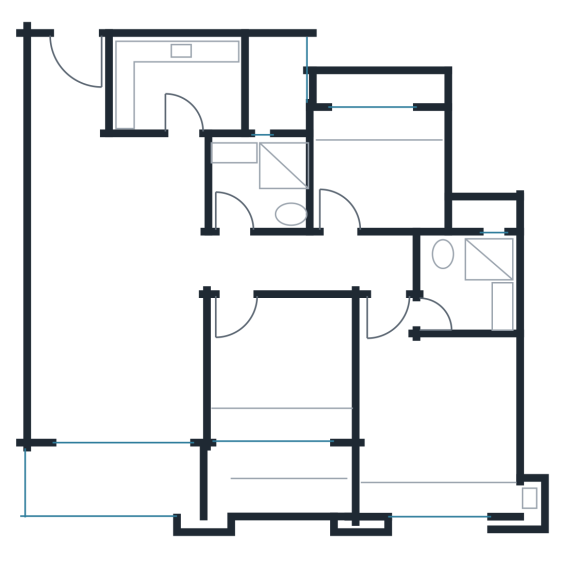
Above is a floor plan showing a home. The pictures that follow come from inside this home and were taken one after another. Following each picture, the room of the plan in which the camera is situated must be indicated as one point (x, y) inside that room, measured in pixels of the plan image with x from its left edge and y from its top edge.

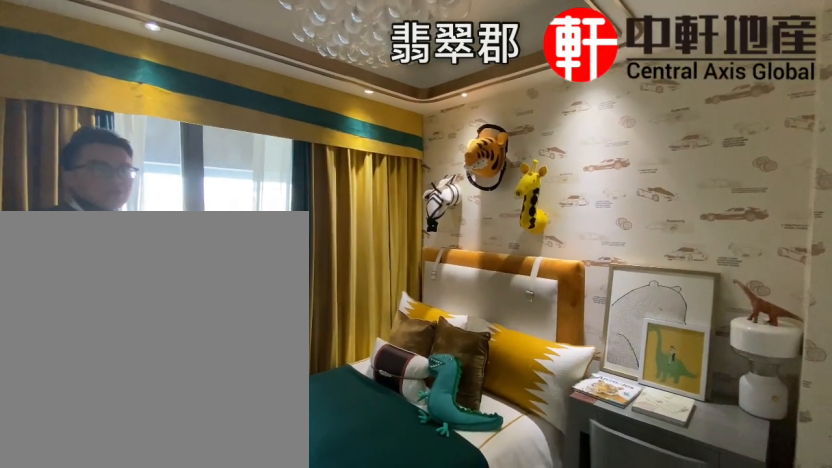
(372, 184)
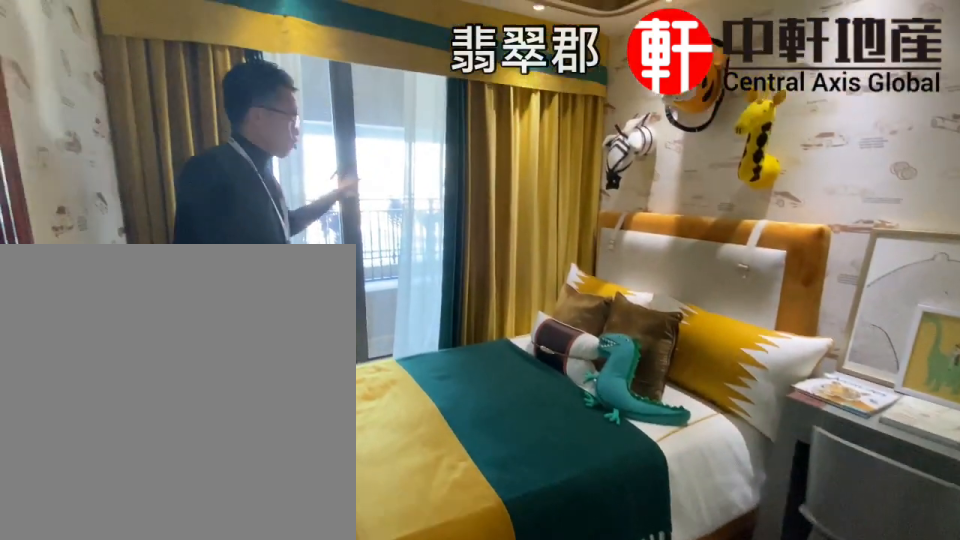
(372, 184)
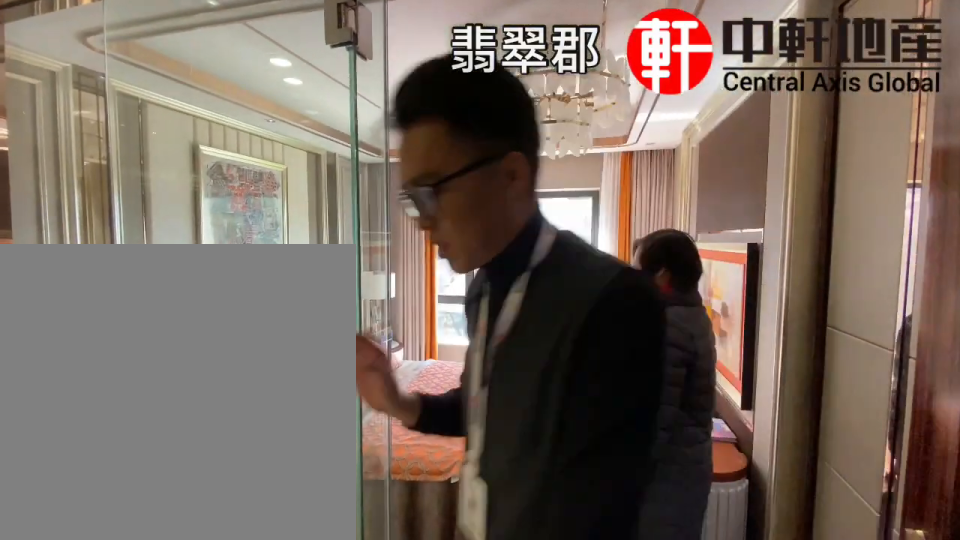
(450, 465)
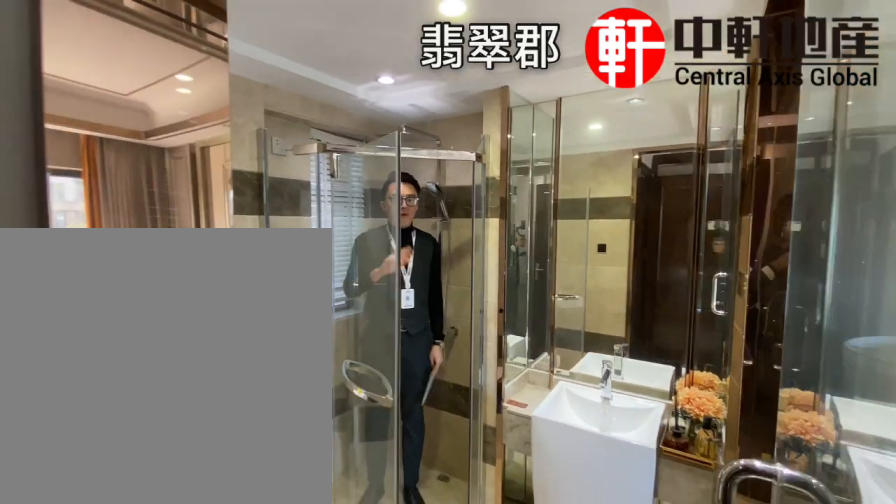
(470, 279)
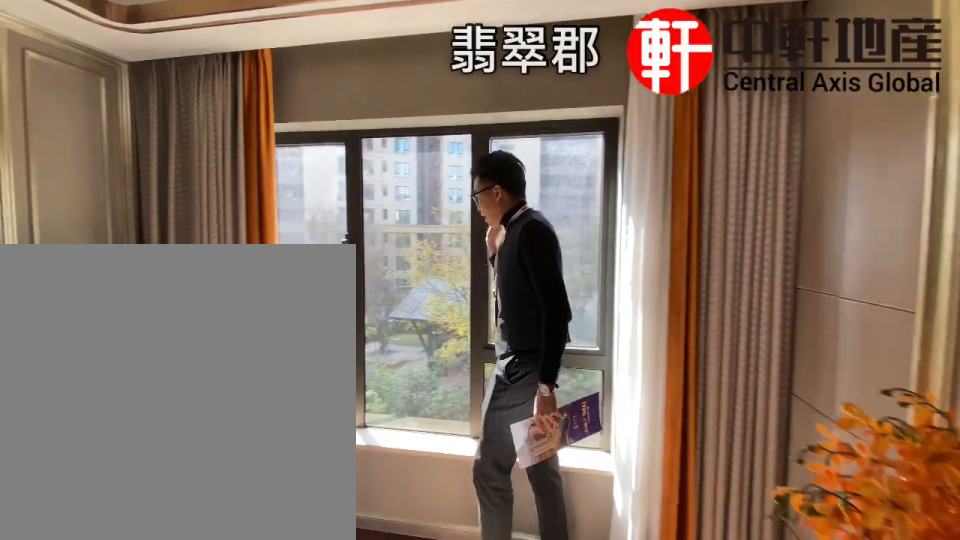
(440, 410)
